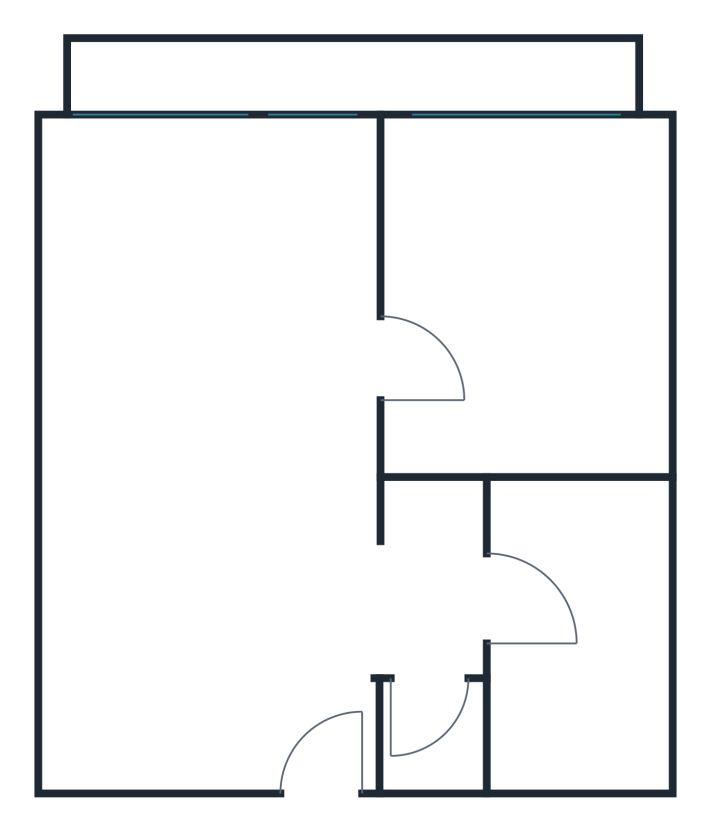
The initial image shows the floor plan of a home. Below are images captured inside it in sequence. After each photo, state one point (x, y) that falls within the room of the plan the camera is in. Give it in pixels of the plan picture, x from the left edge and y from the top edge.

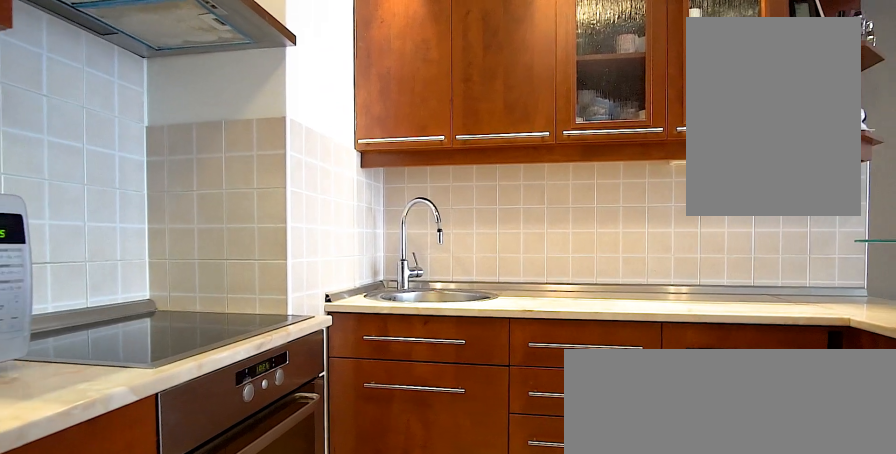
(200, 637)
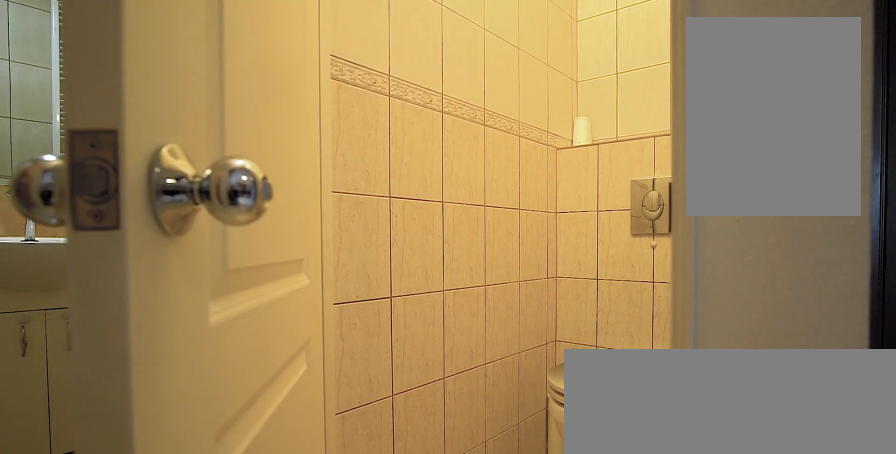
(432, 724)
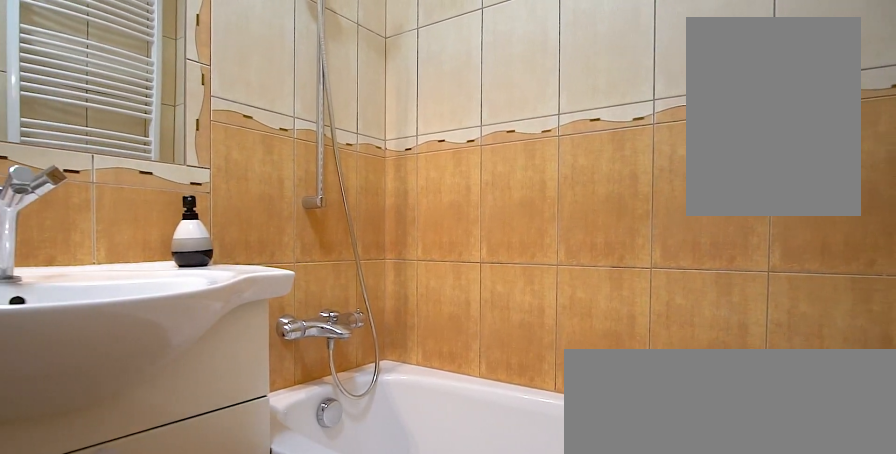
(562, 620)
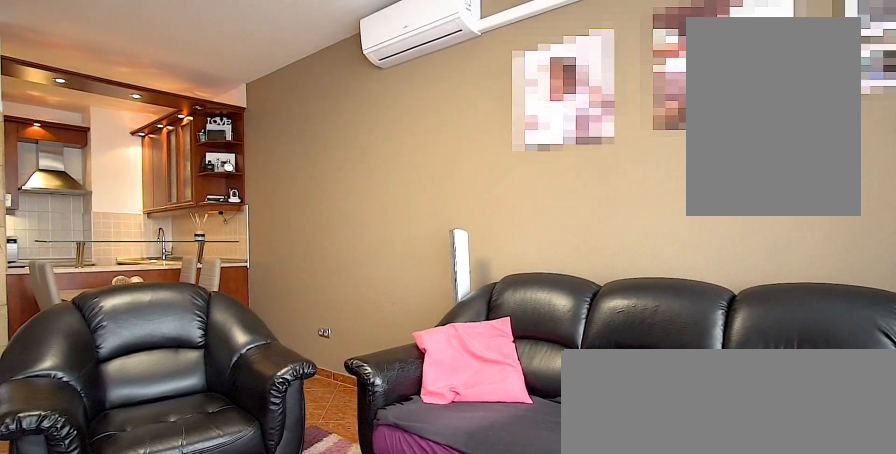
(223, 336)
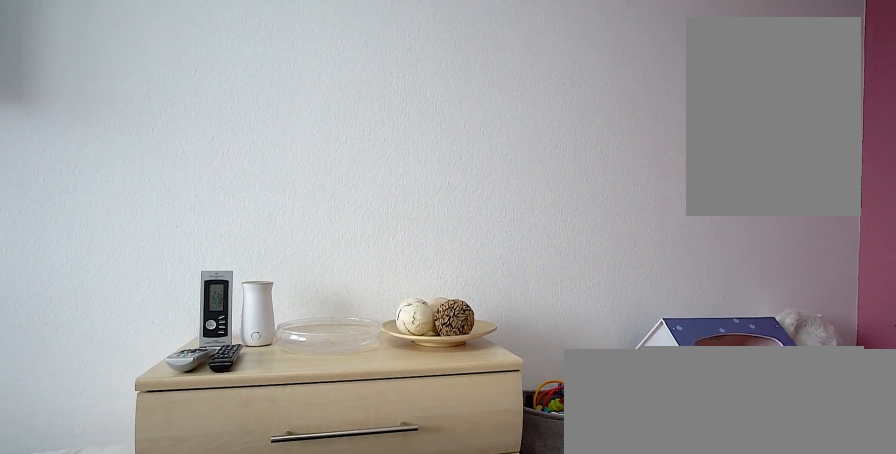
(516, 322)
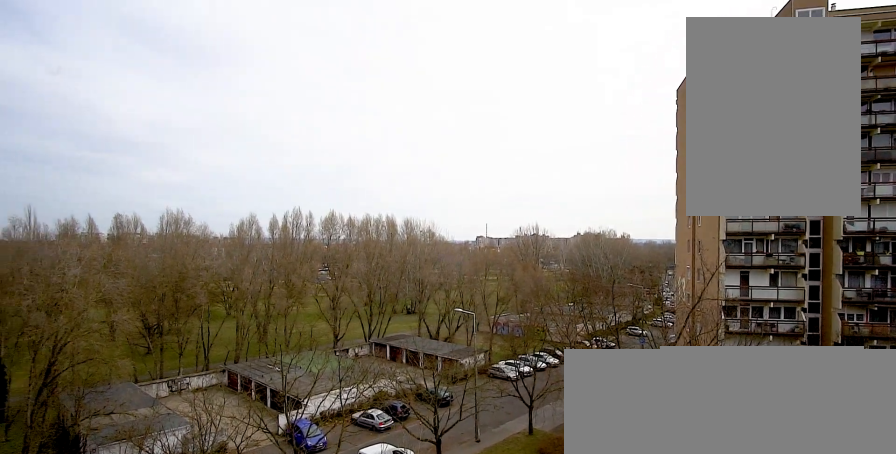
(357, 83)
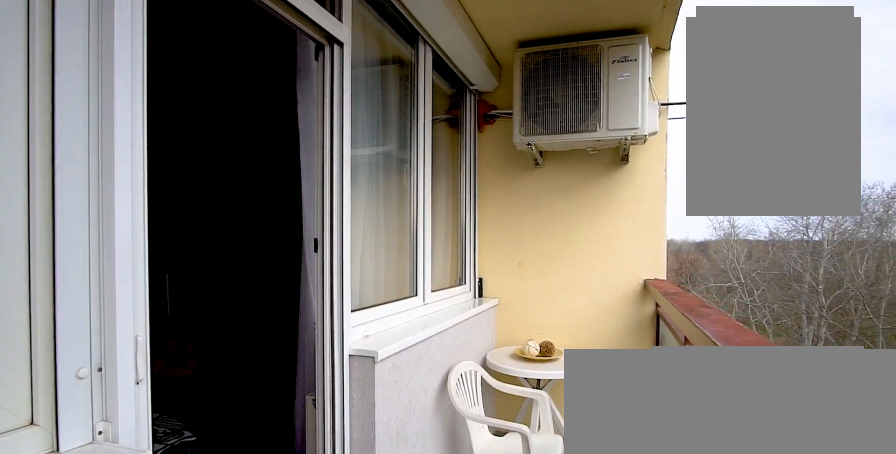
(358, 83)
